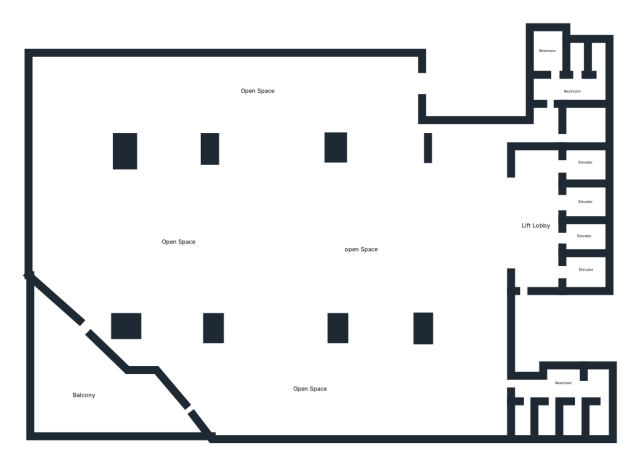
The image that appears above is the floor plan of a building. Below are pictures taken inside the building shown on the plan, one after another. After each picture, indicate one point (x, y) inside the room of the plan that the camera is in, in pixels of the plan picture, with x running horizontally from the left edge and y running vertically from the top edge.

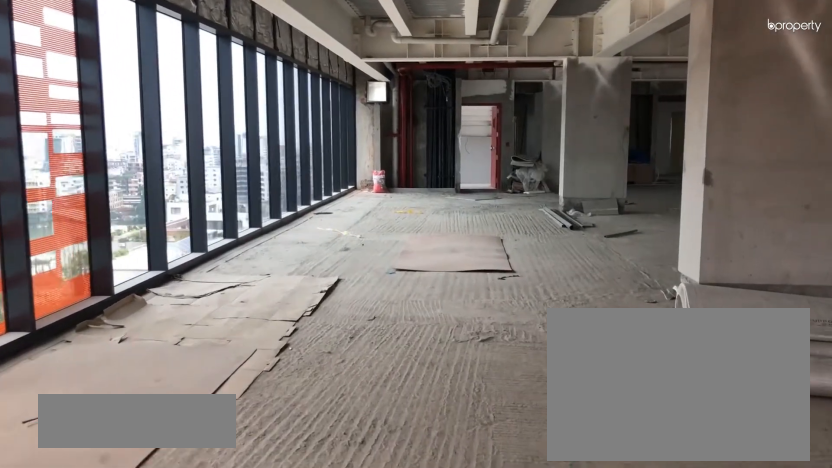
(162, 90)
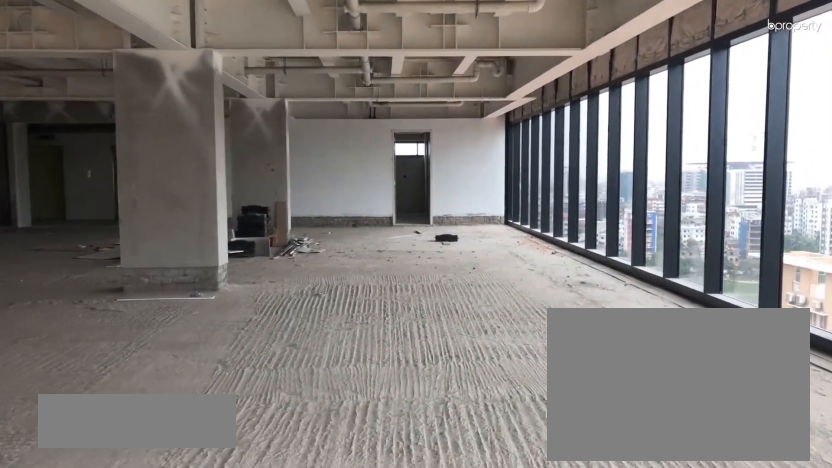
(296, 398)
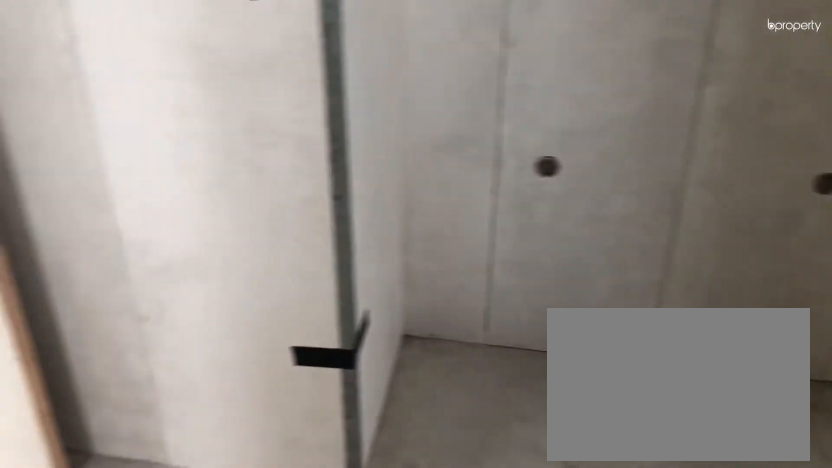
(562, 384)
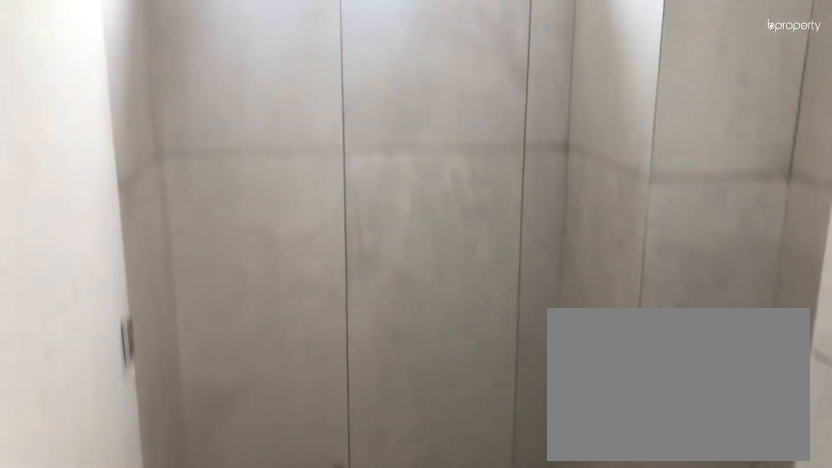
(519, 421)
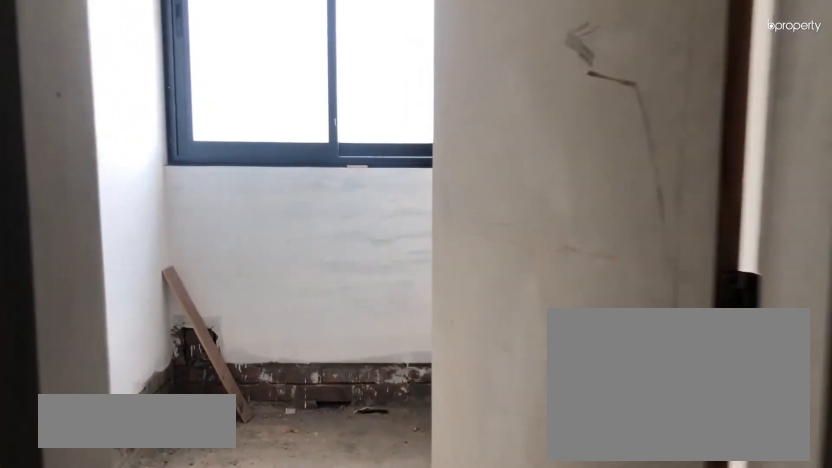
(583, 122)
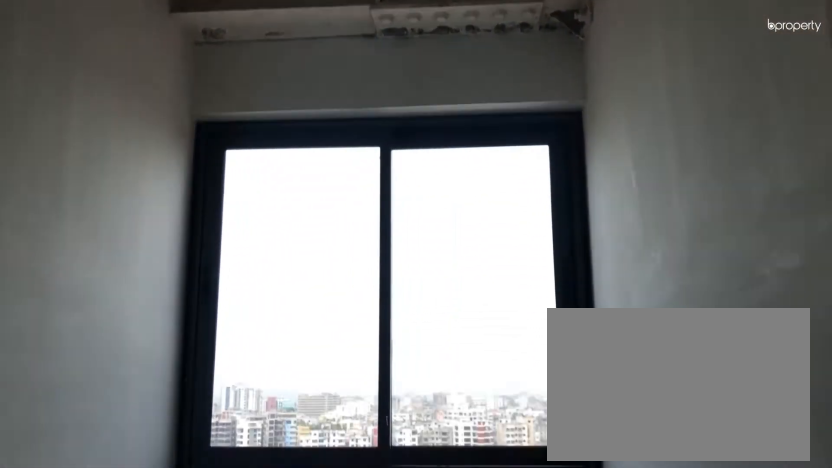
(583, 122)
